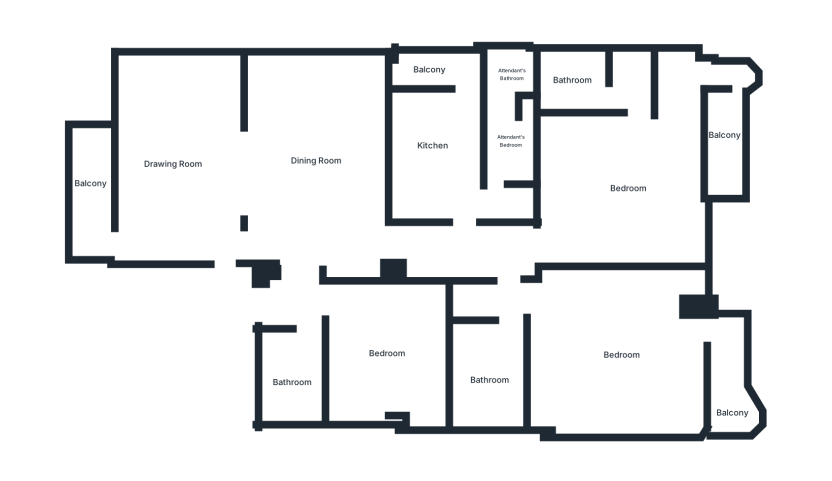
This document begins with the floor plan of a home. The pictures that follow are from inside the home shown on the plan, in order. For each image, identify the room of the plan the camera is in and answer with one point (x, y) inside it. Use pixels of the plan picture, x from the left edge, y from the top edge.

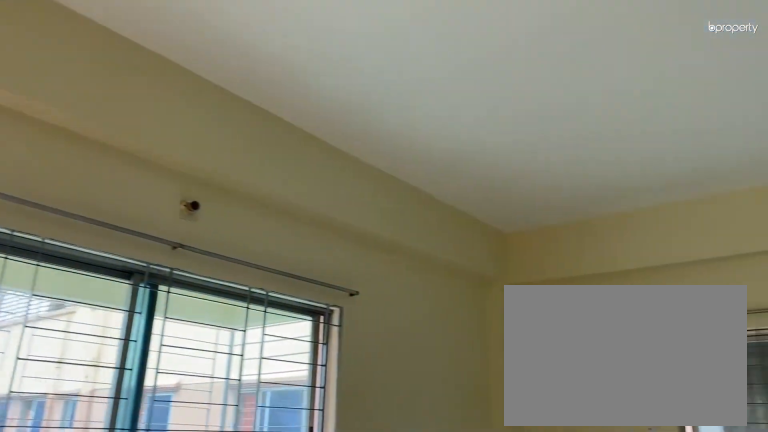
(183, 157)
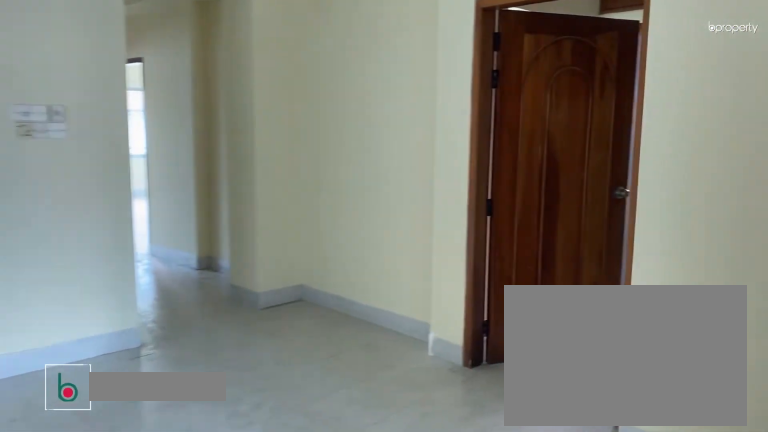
(319, 159)
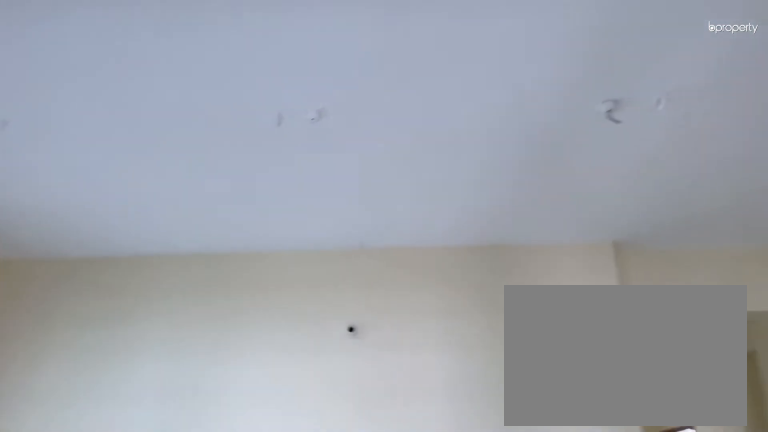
(319, 159)
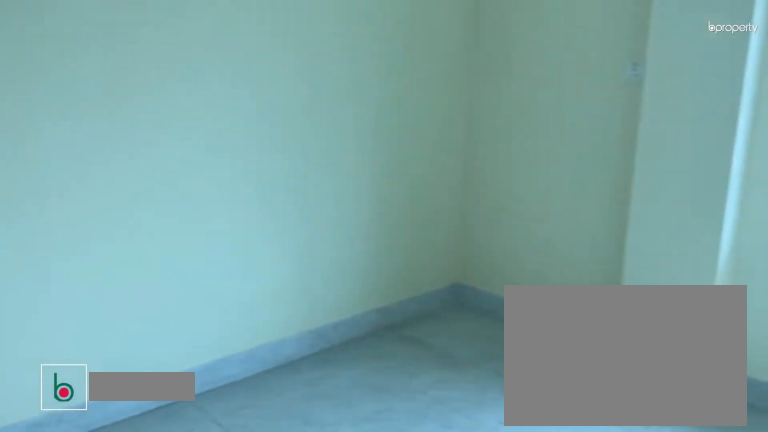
(386, 353)
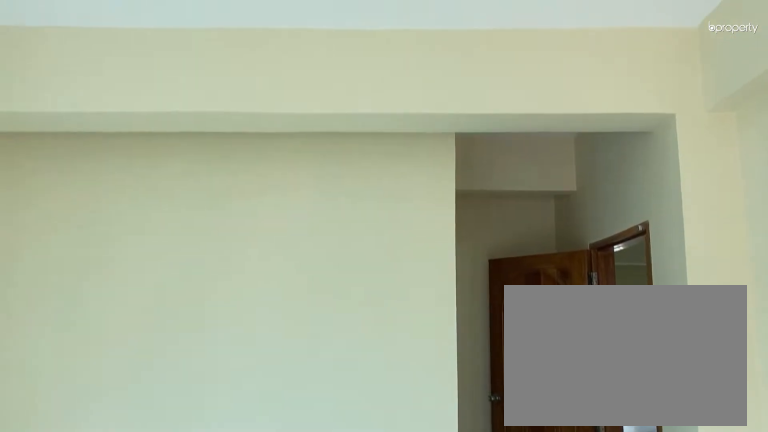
(615, 356)
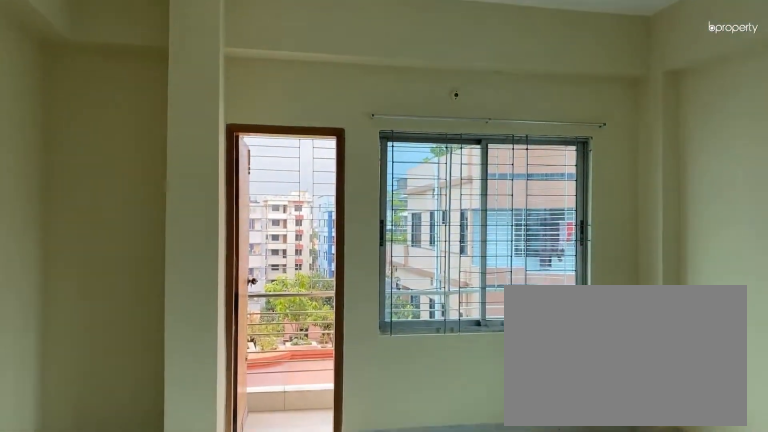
(615, 356)
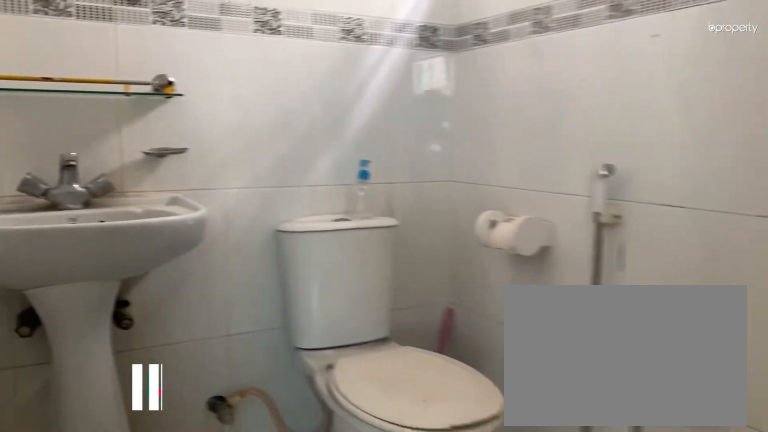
(573, 82)
